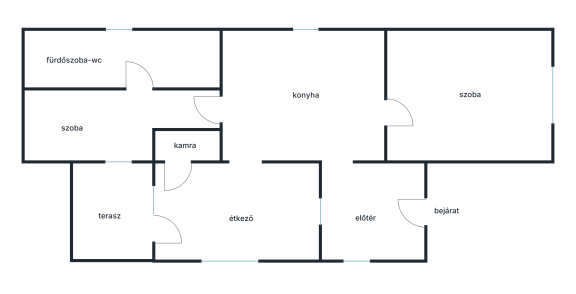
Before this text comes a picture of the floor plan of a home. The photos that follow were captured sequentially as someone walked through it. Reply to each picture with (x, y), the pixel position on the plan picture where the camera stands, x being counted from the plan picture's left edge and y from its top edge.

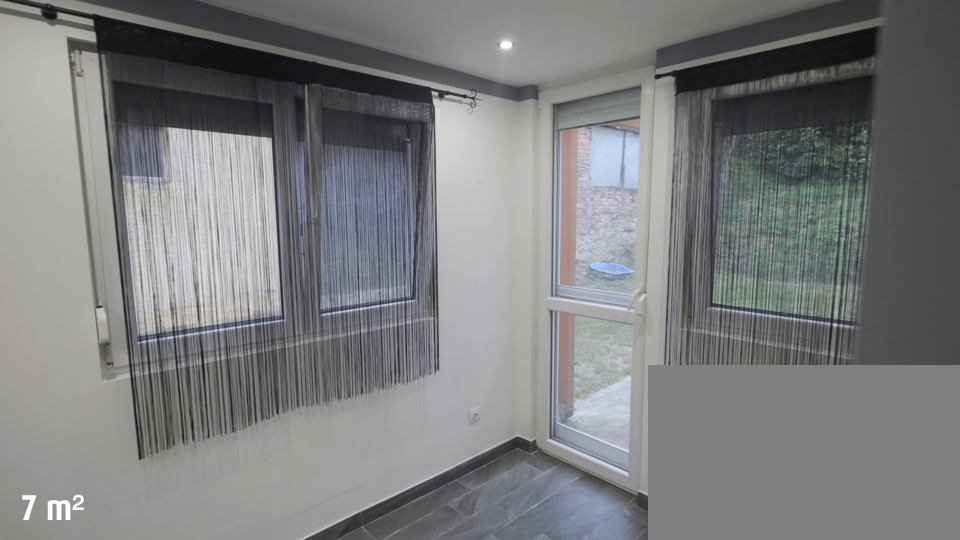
(245, 191)
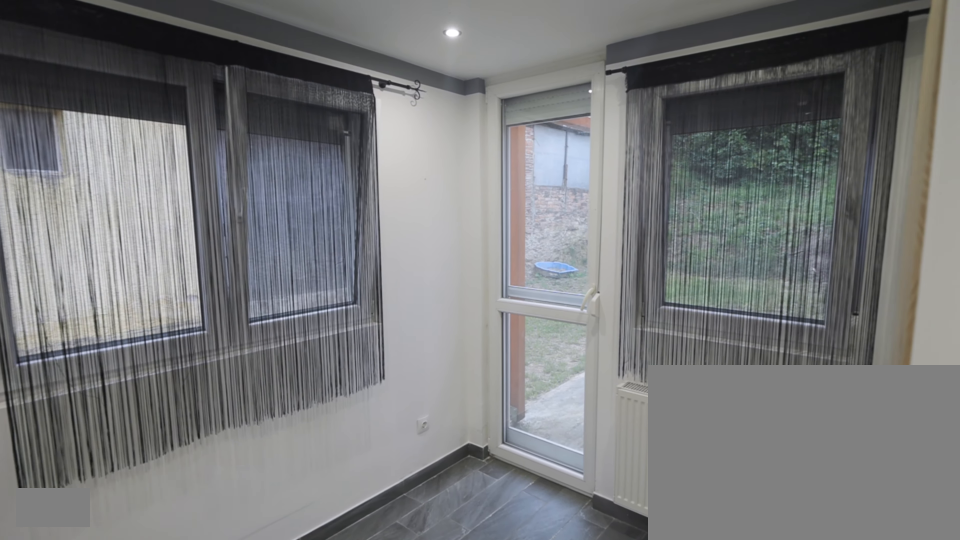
(245, 200)
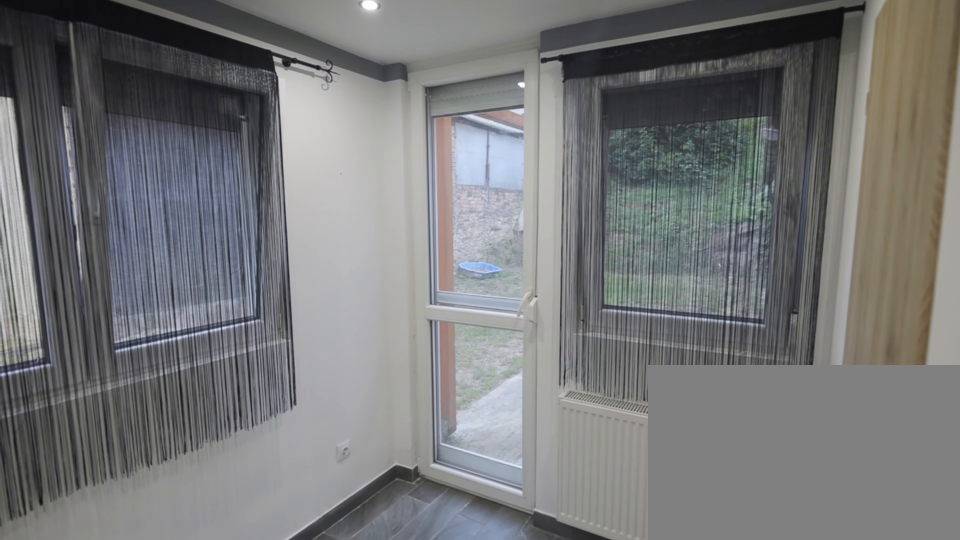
(245, 208)
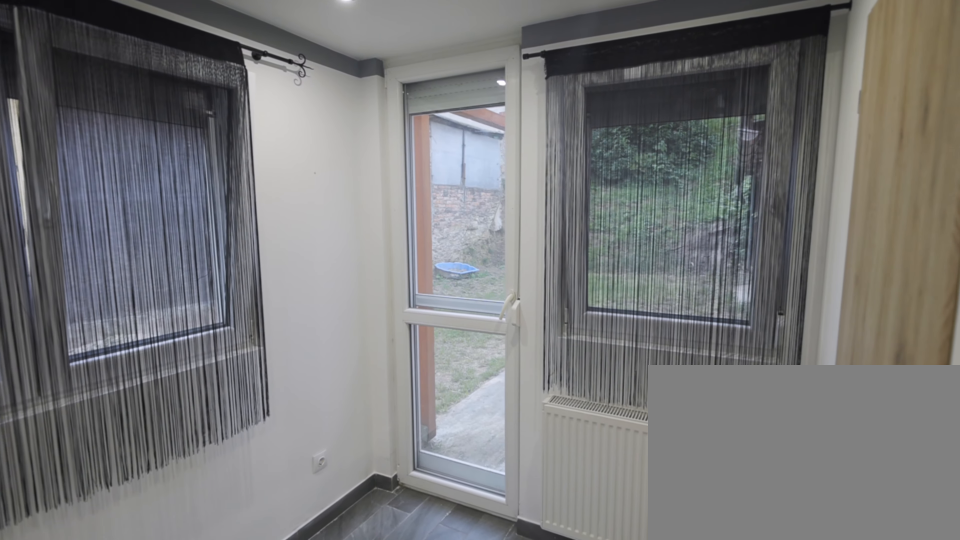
(245, 209)
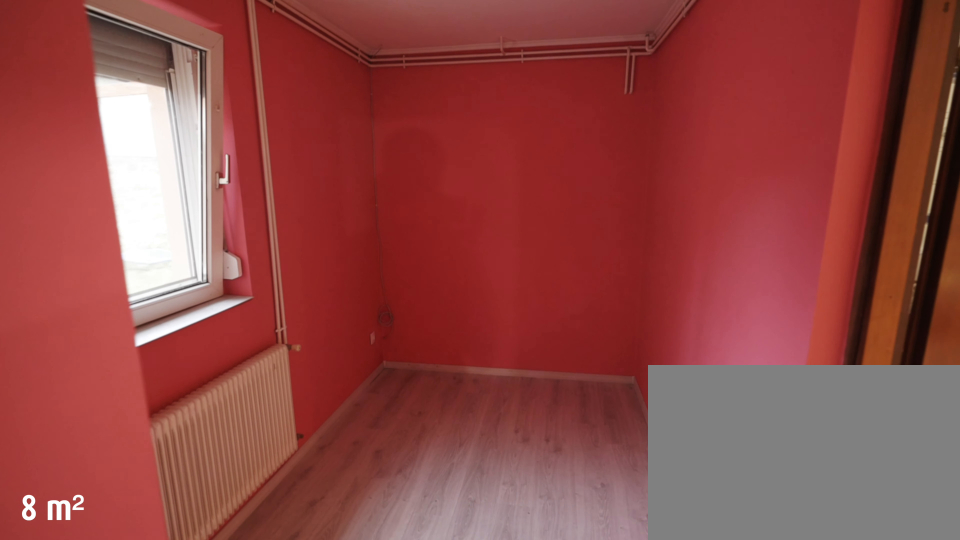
(167, 108)
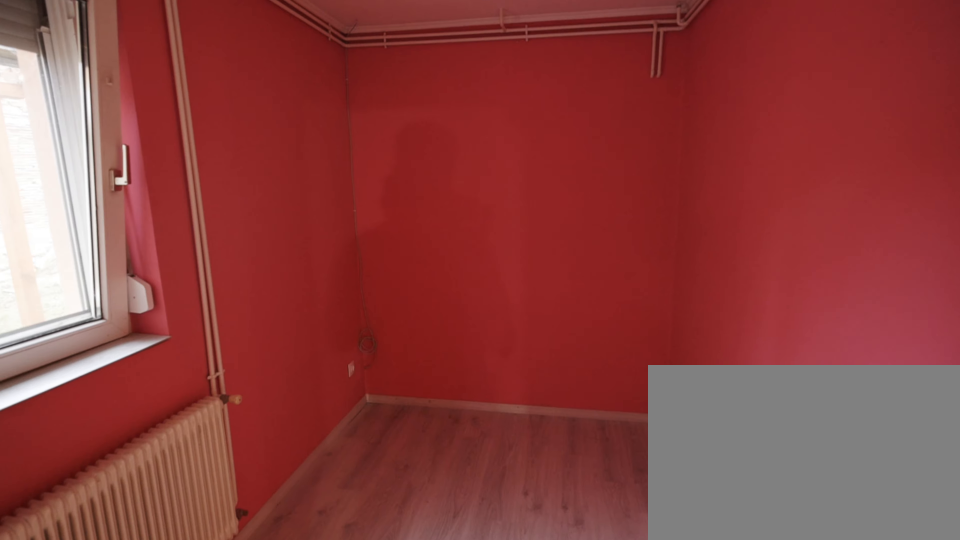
(114, 108)
